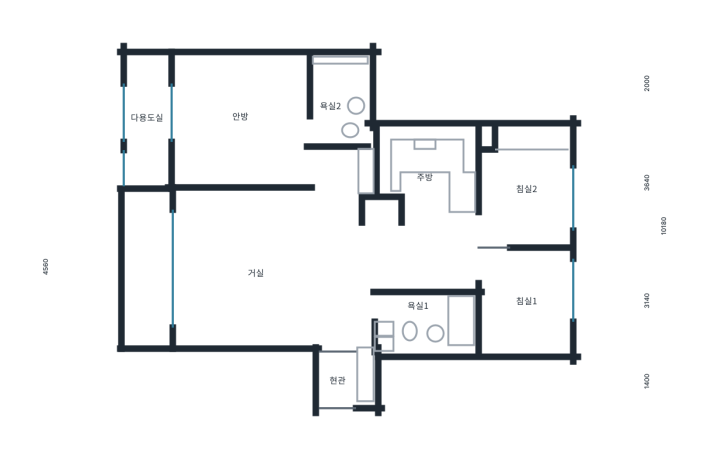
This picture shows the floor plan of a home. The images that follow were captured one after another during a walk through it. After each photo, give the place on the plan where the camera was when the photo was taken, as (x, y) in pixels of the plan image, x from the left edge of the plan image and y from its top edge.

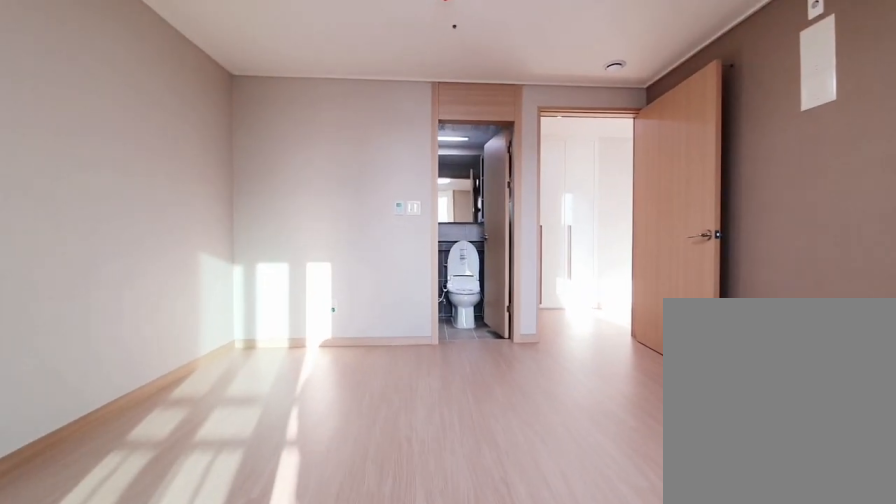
(230, 147)
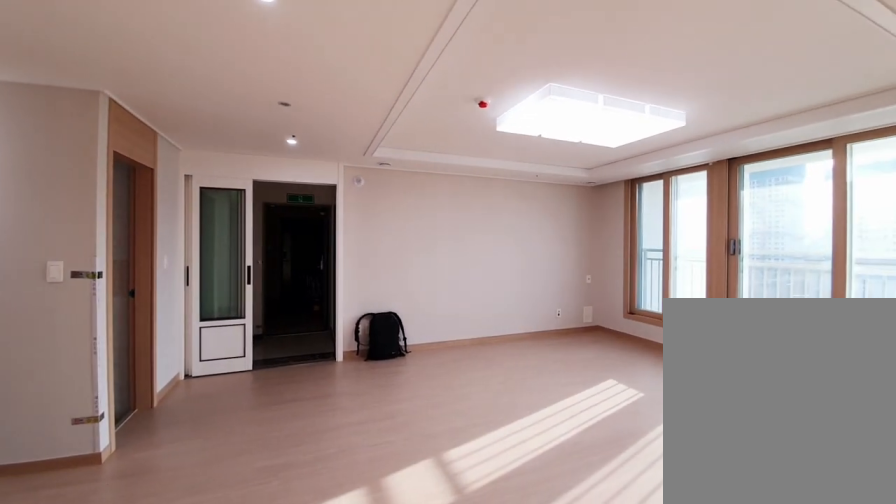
(332, 181)
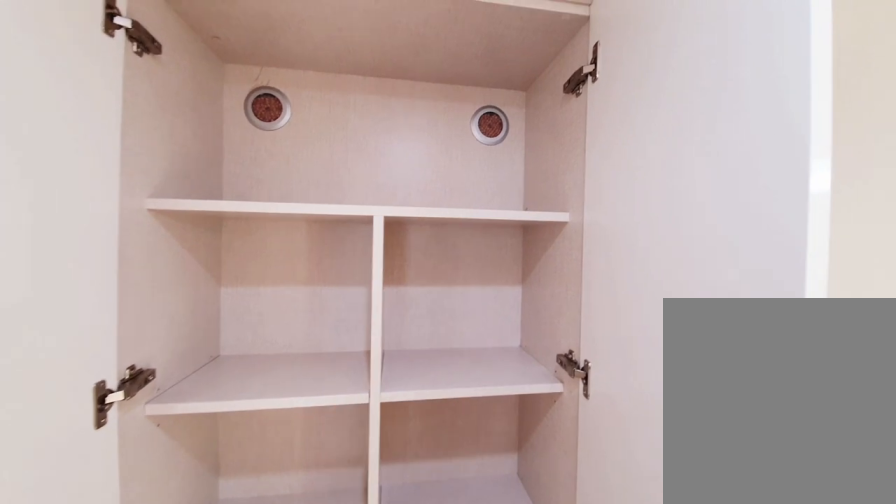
(332, 182)
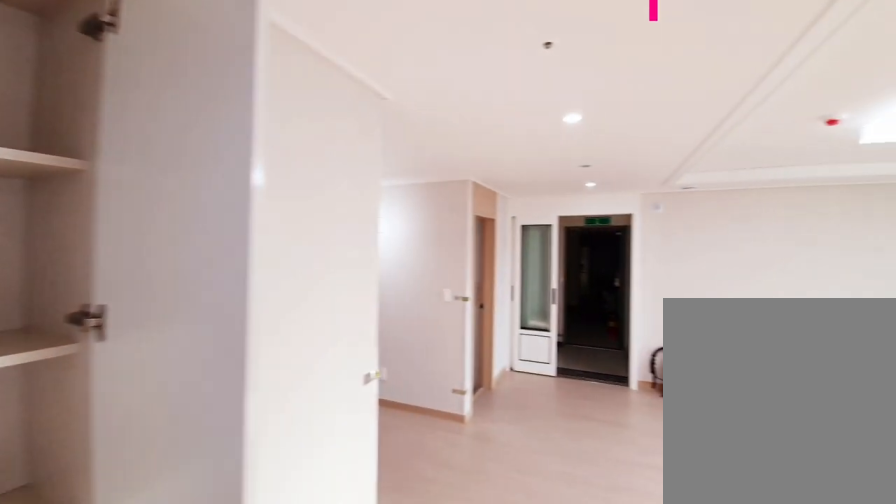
(332, 182)
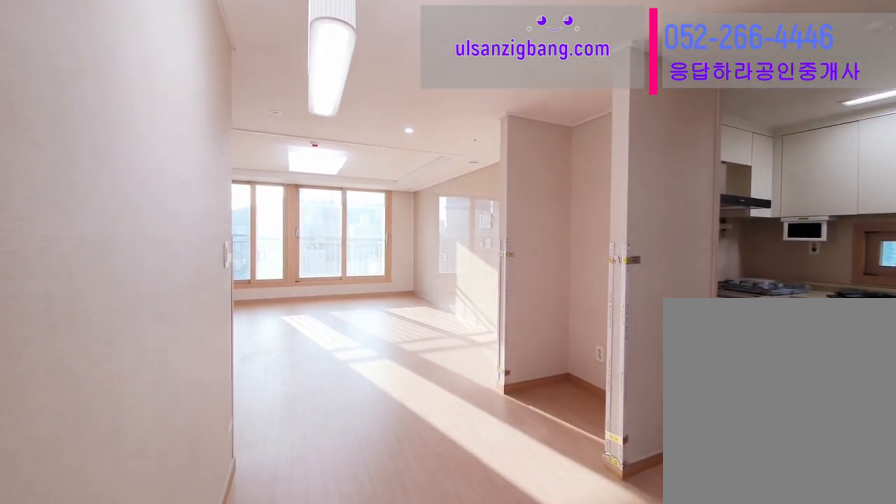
(449, 244)
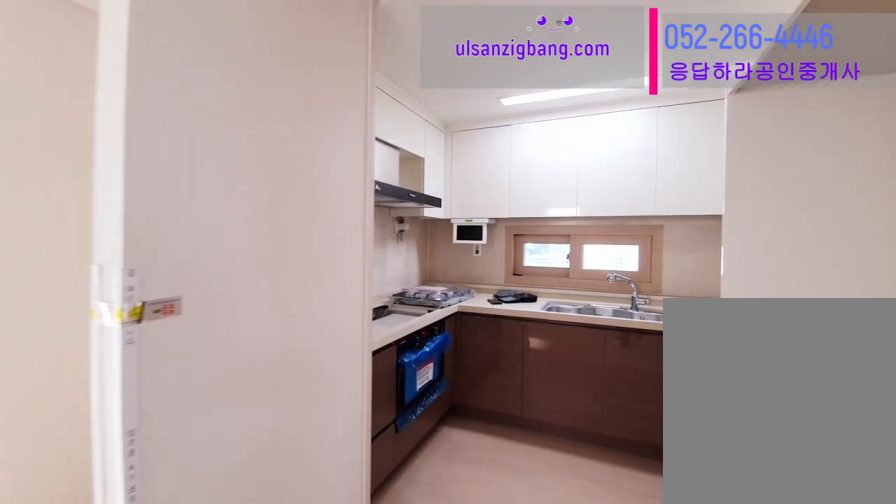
(429, 185)
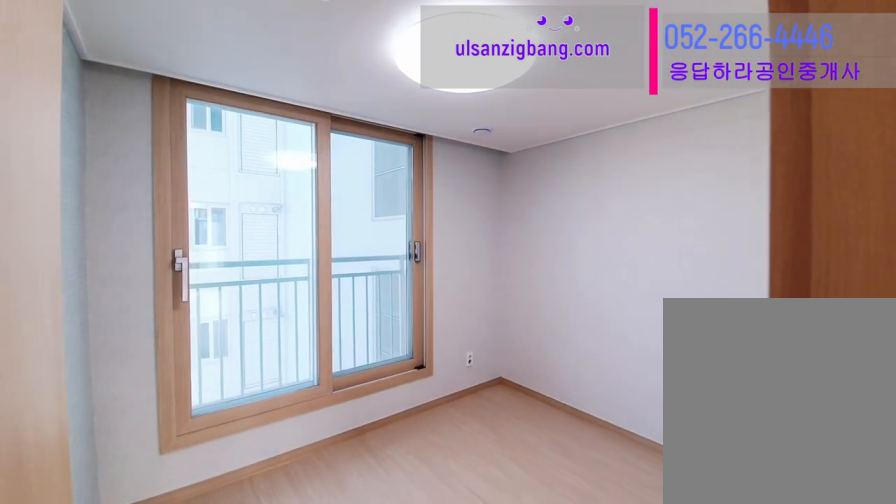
(532, 298)
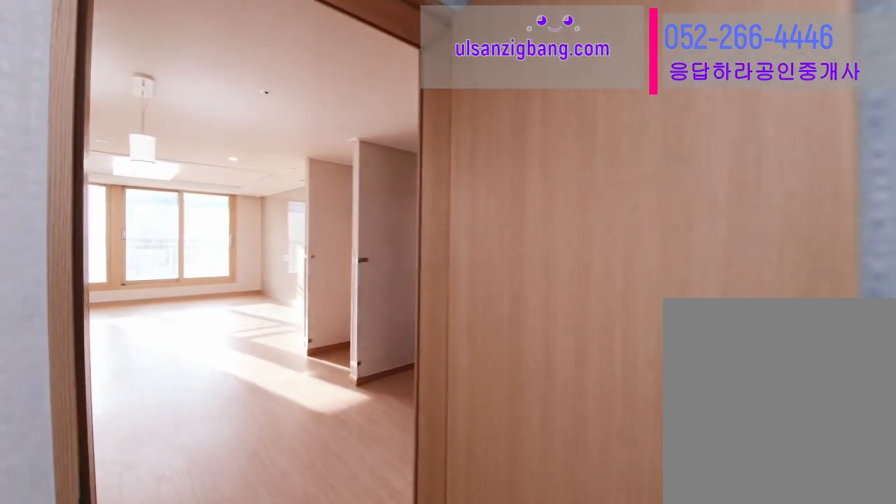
(532, 299)
